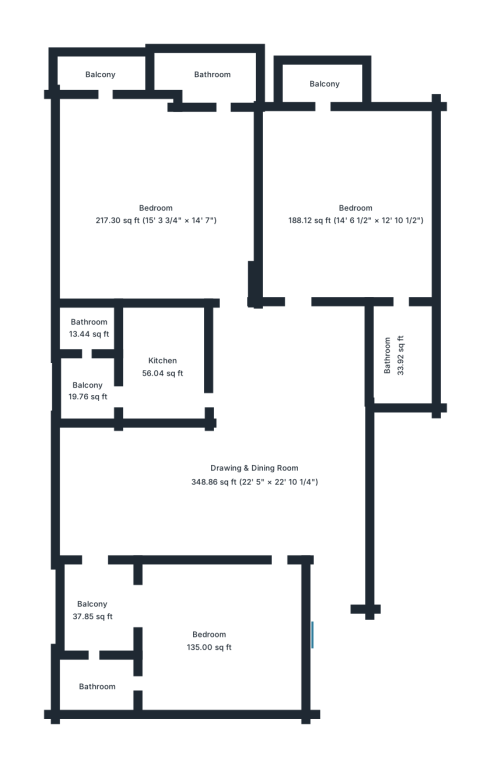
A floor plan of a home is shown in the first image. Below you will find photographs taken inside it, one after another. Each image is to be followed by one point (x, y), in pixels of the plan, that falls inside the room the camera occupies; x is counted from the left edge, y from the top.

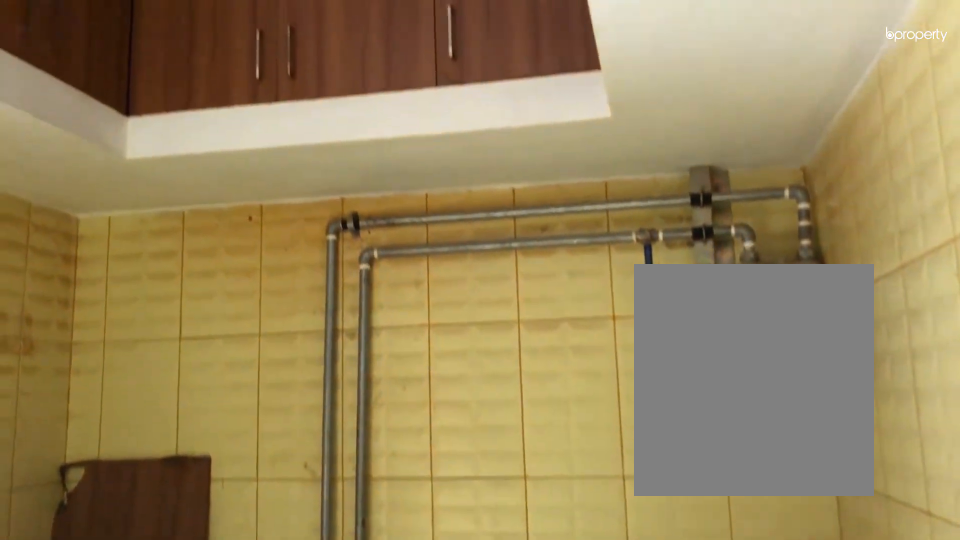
(161, 357)
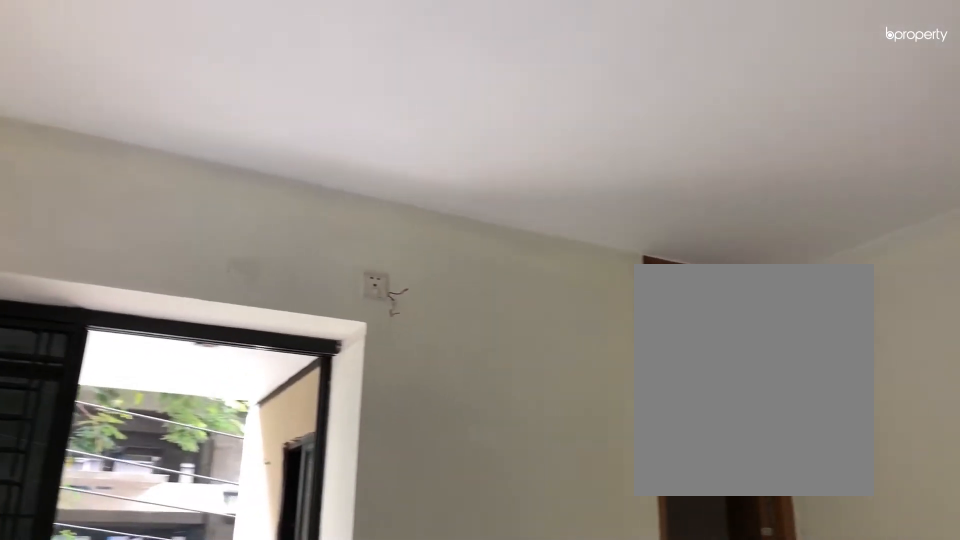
(154, 212)
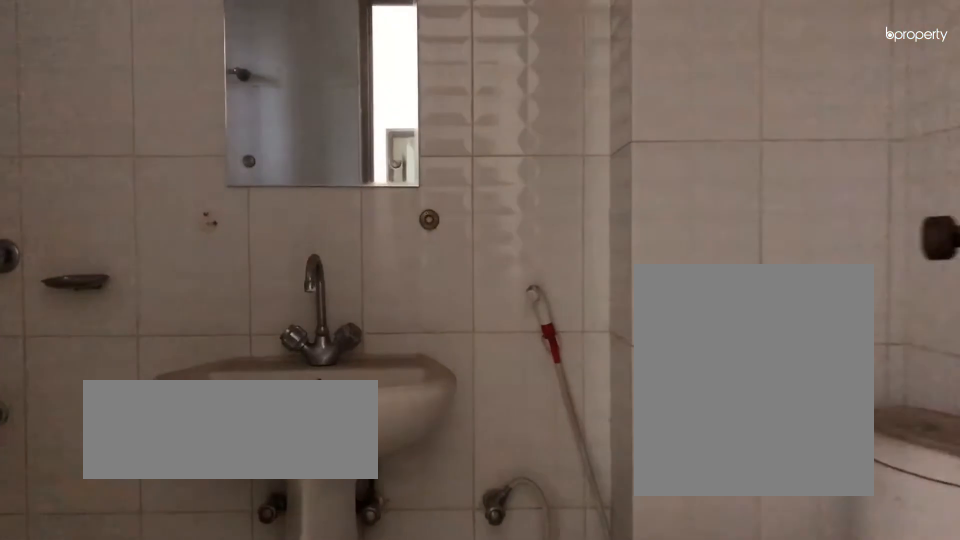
(213, 84)
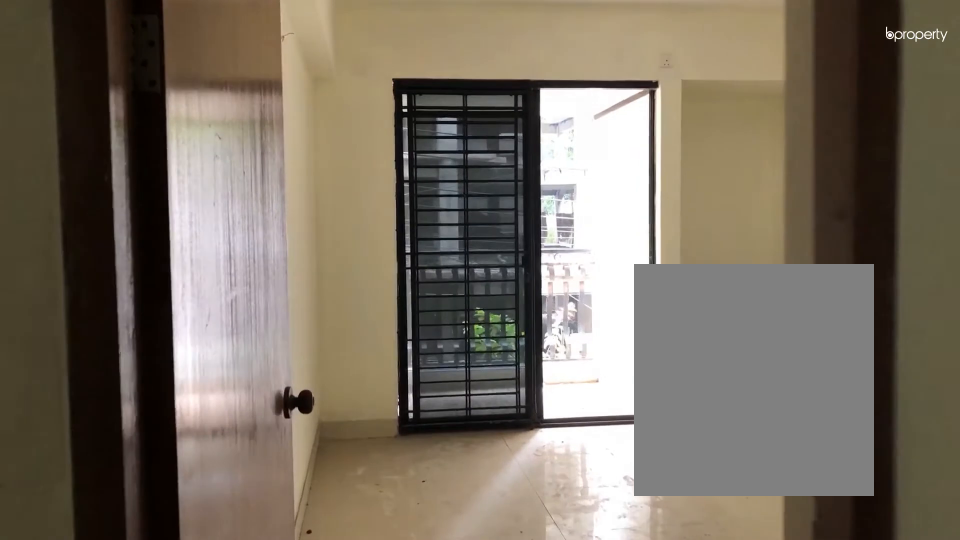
(355, 212)
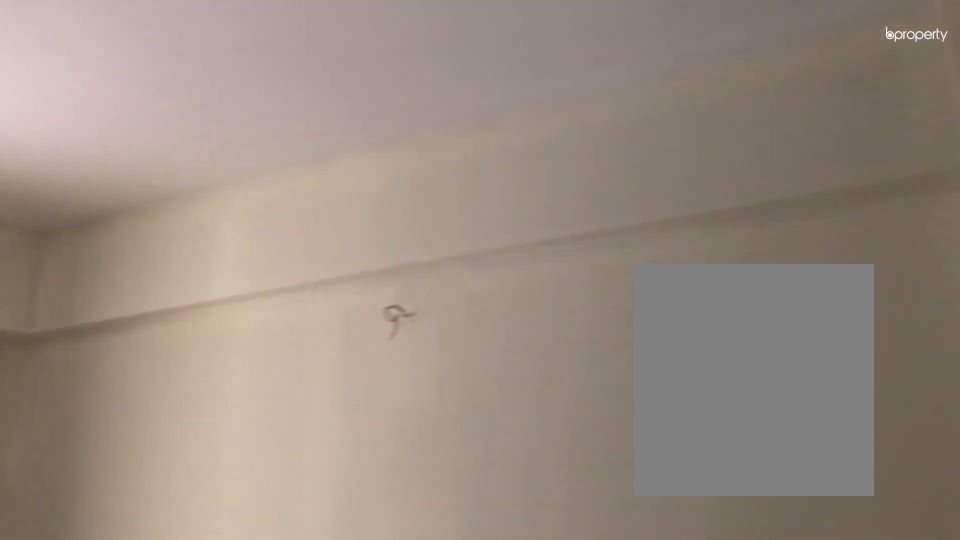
(355, 212)
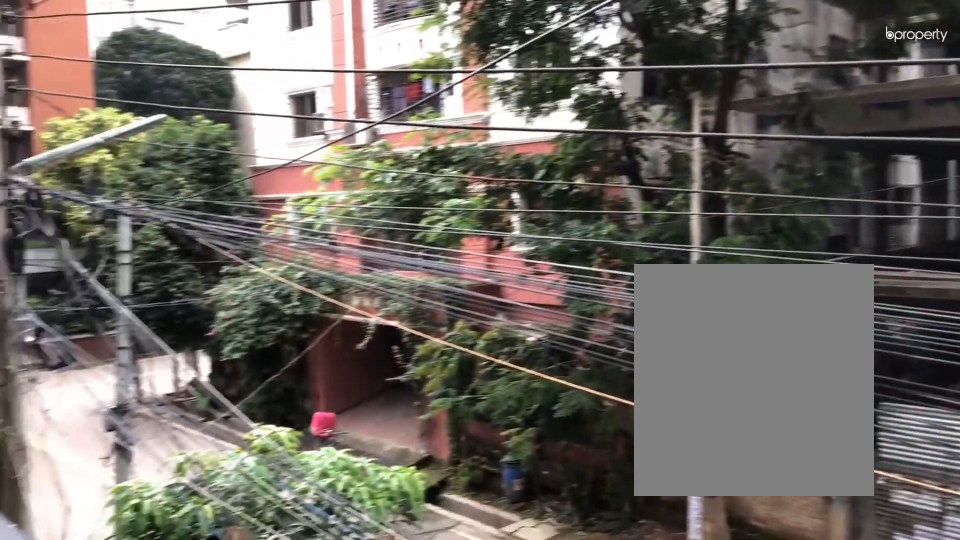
(328, 84)
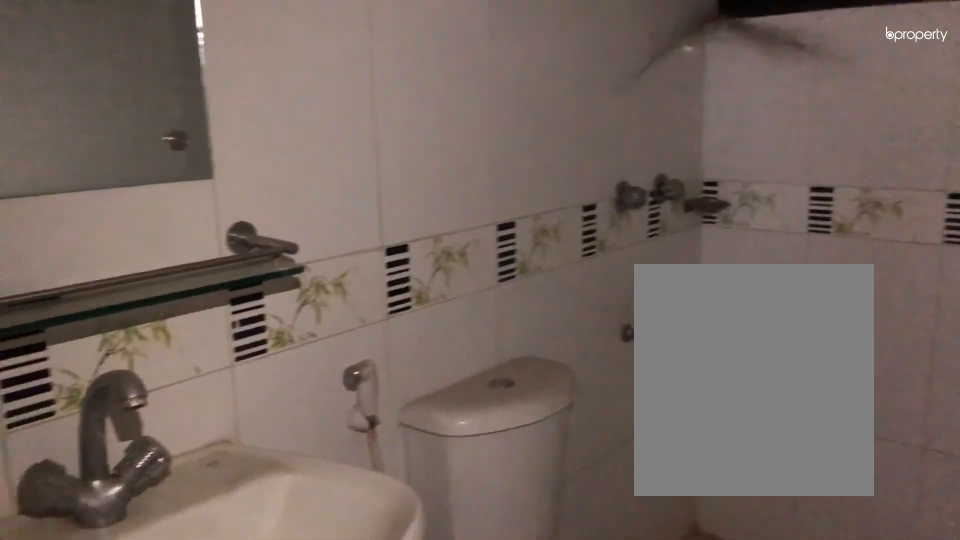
(402, 357)
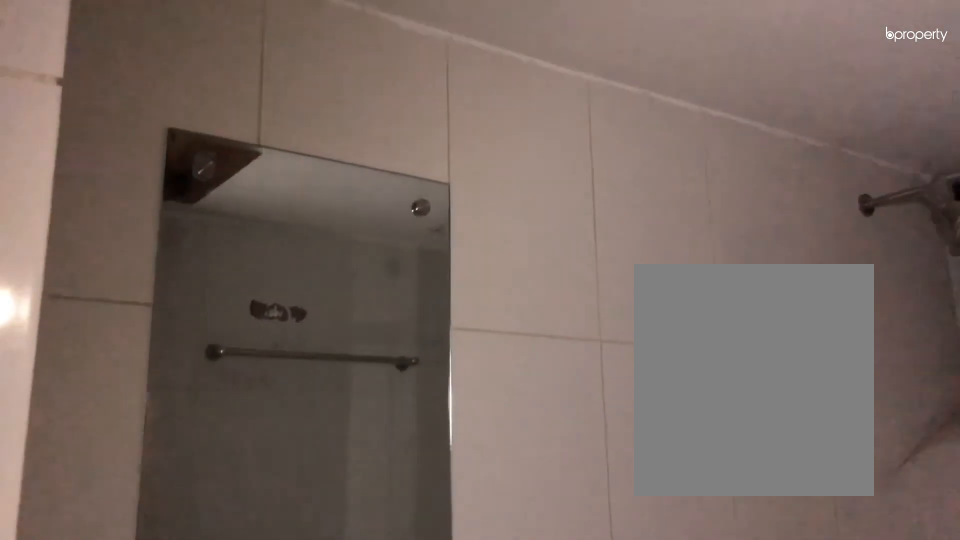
(402, 357)
